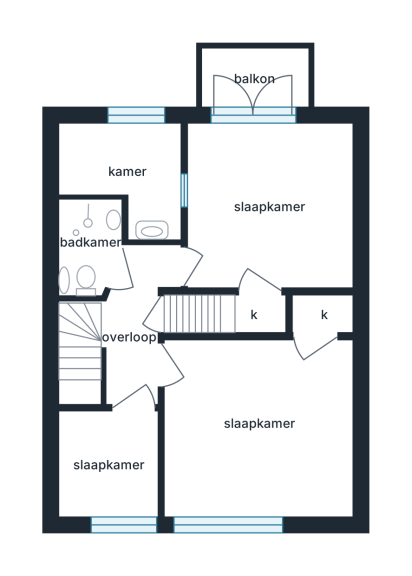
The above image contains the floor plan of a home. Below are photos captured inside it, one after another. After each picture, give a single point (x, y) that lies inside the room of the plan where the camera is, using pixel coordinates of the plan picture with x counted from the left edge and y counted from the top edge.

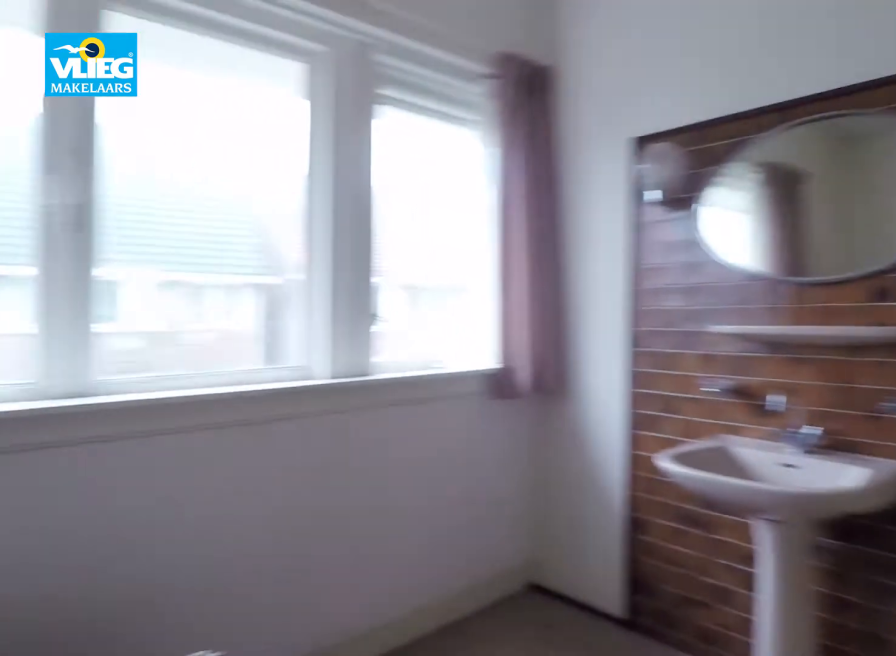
(289, 499)
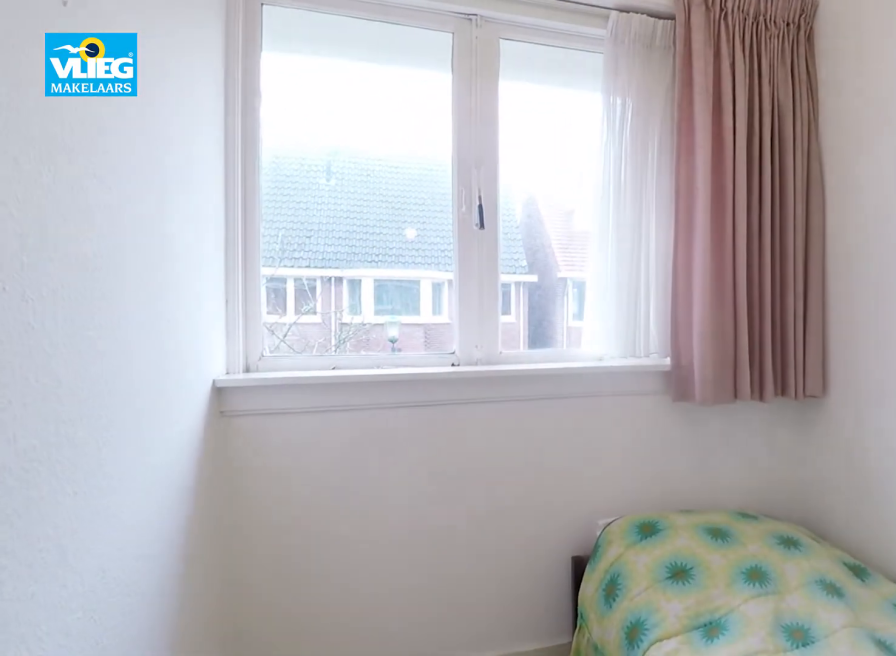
(104, 465)
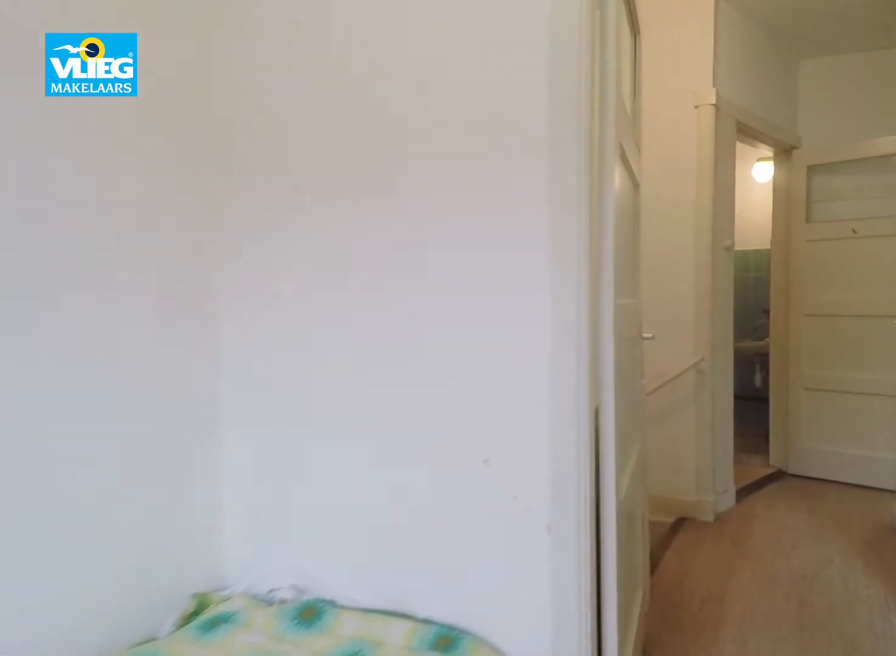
(104, 465)
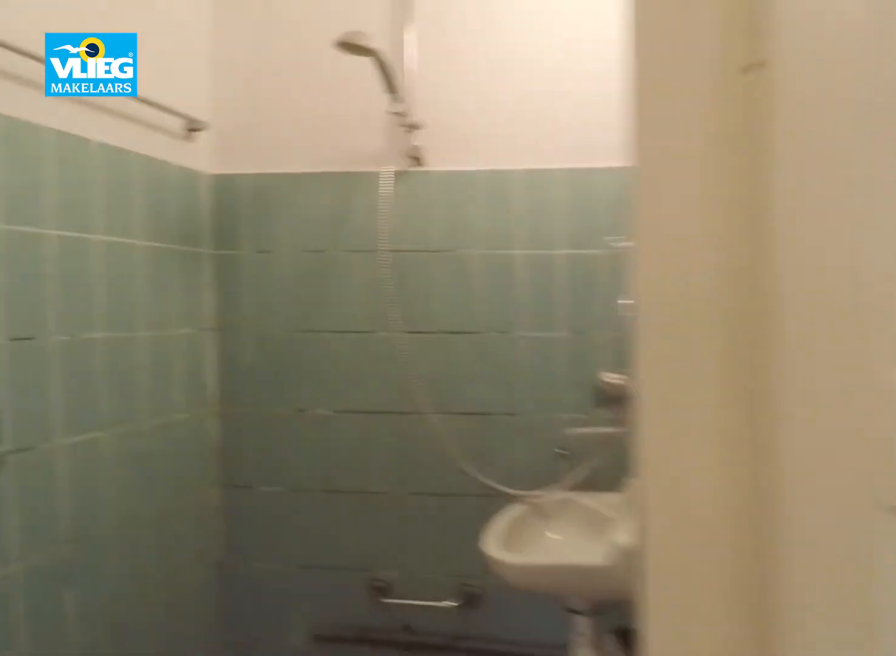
(124, 332)
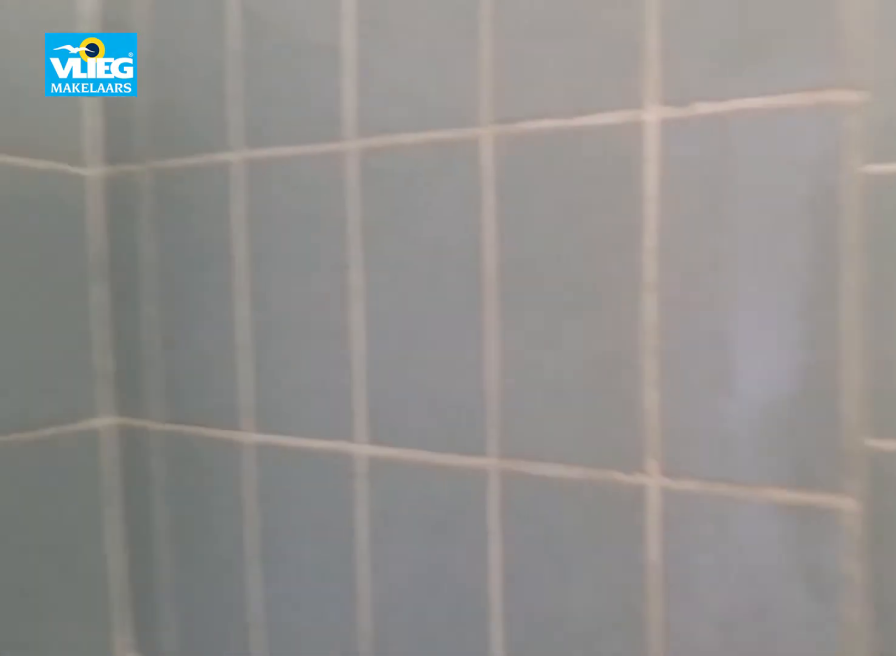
(87, 246)
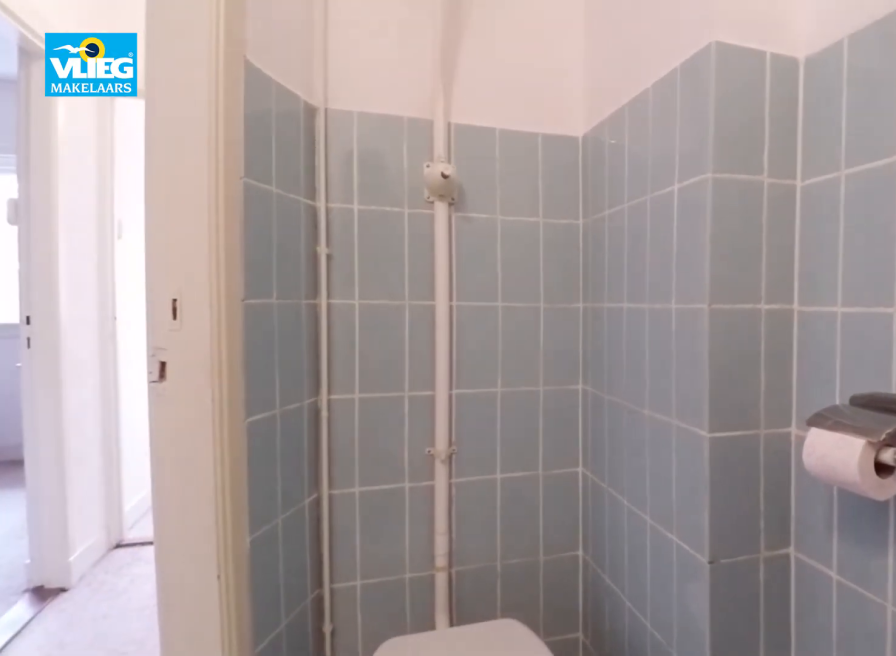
(87, 246)
